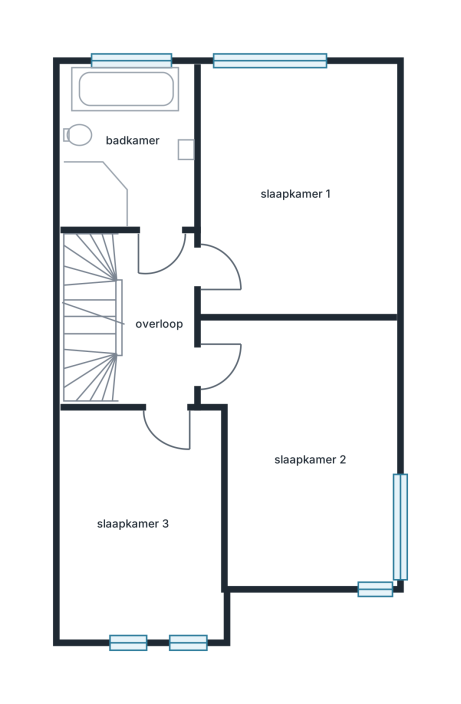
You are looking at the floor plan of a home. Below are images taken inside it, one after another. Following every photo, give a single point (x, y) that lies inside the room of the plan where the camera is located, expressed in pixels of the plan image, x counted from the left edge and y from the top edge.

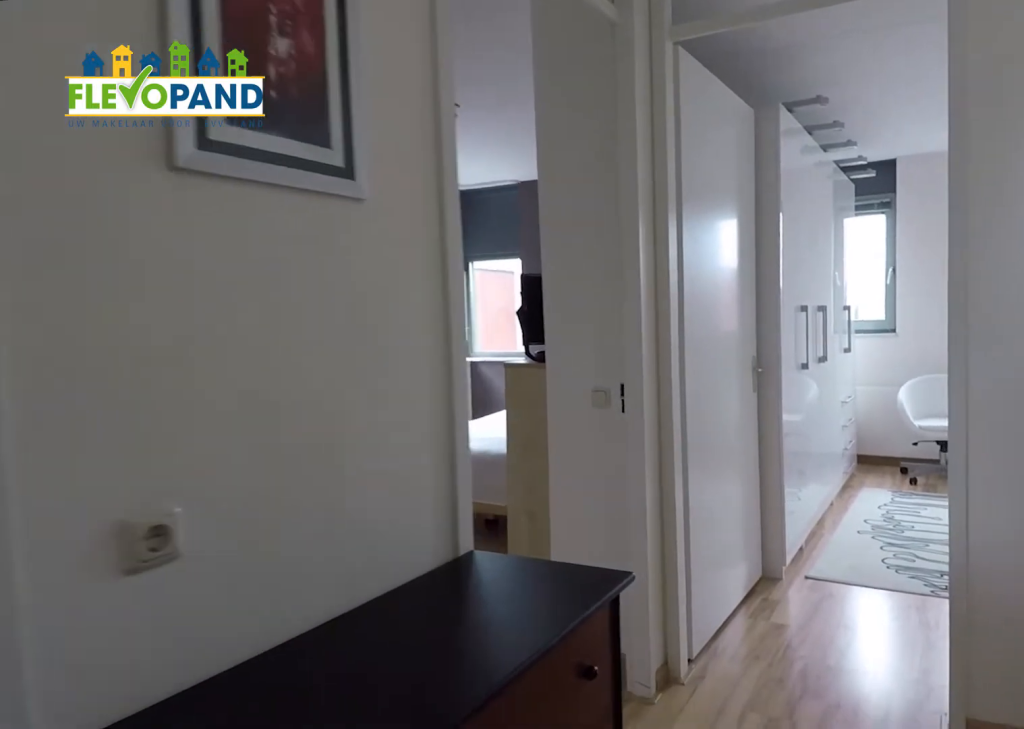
(156, 293)
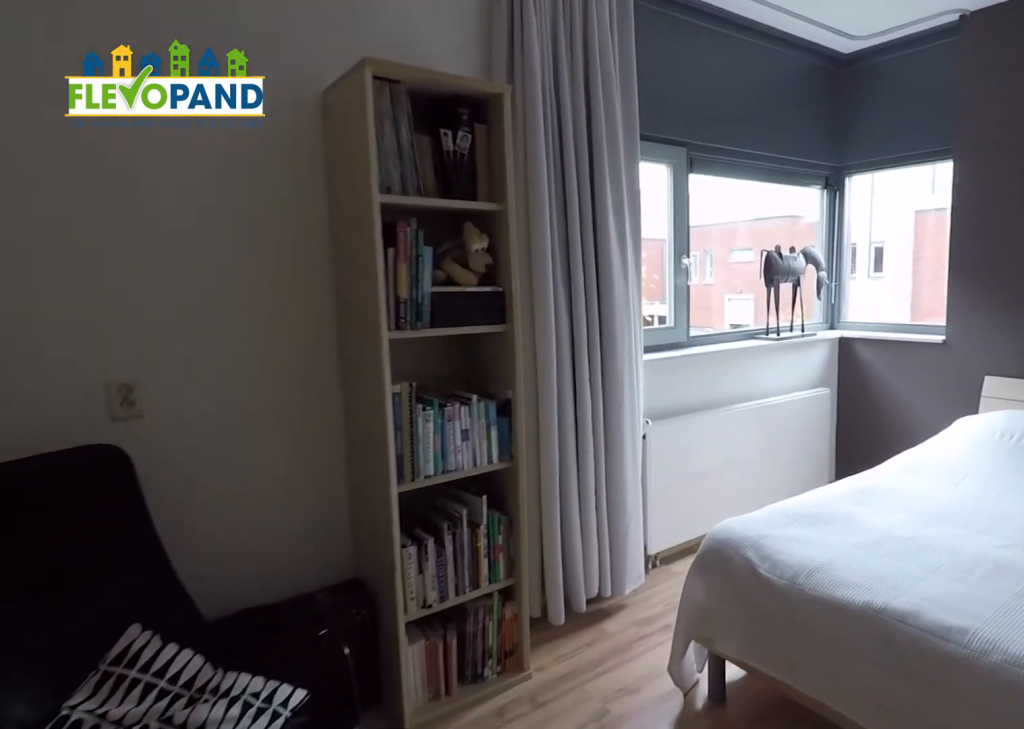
(310, 450)
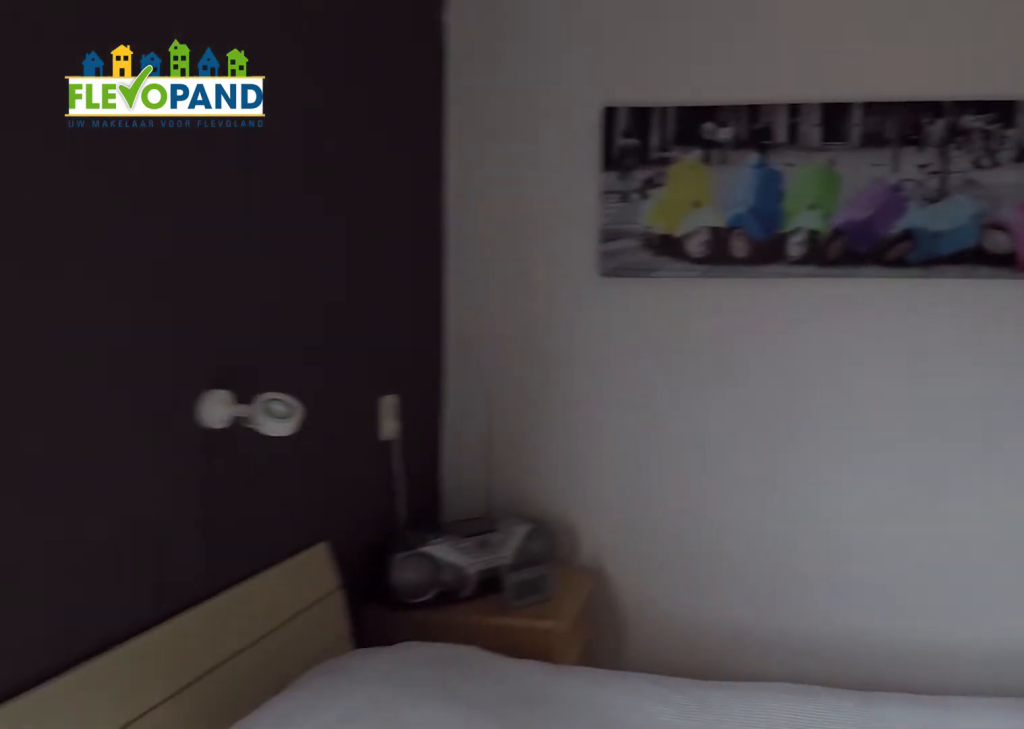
(310, 450)
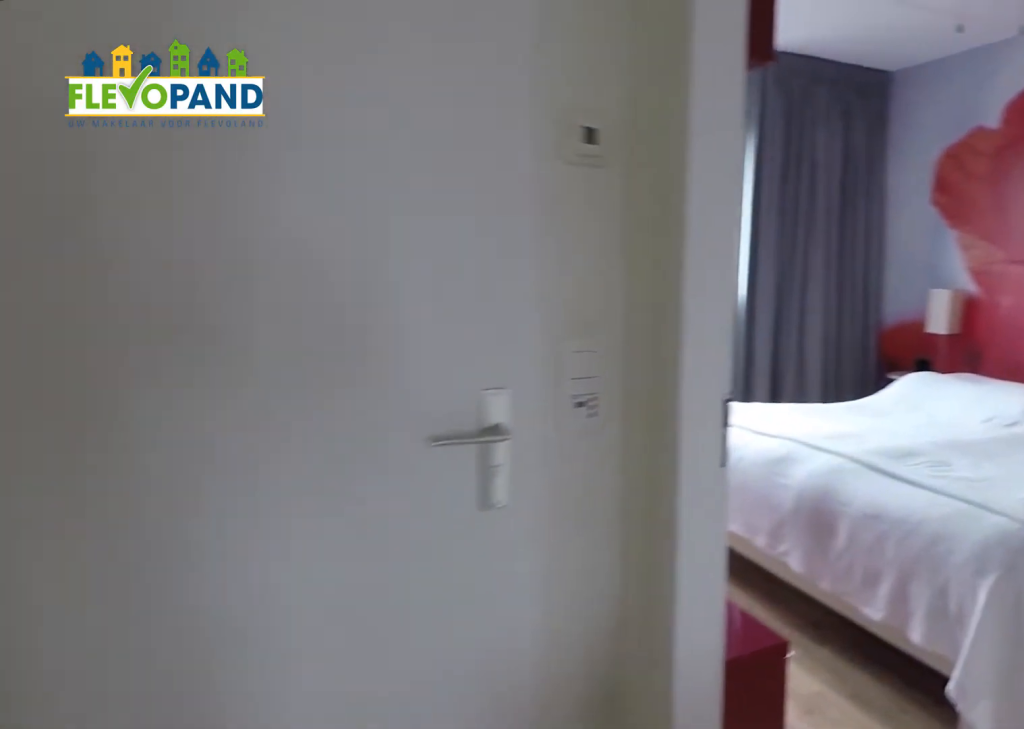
(157, 301)
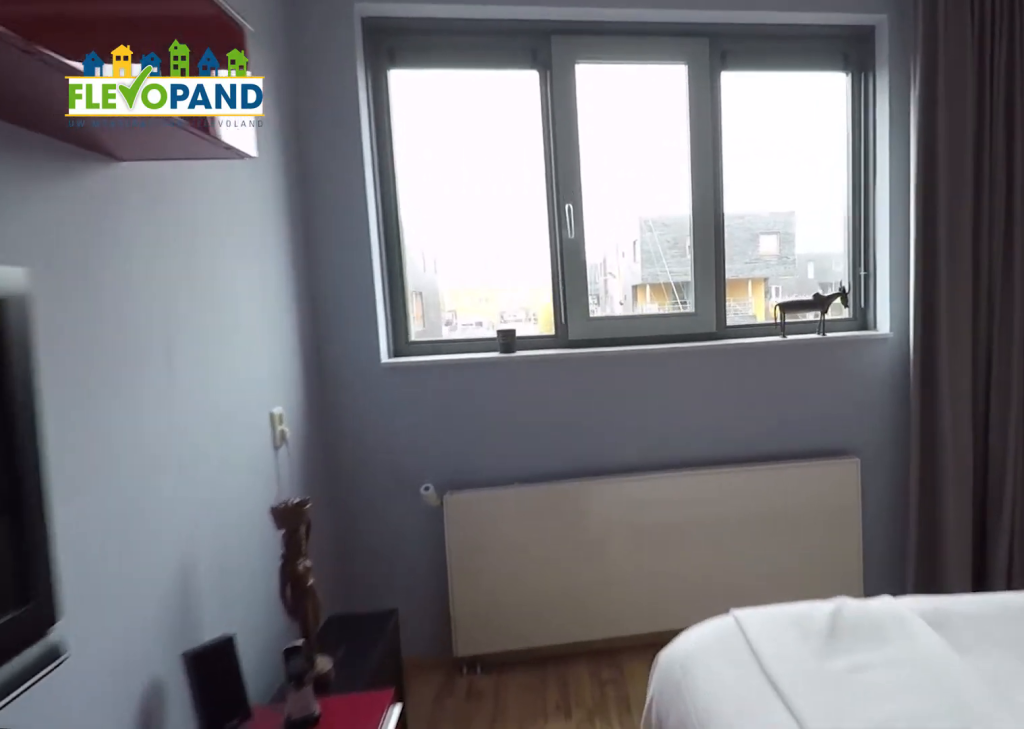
(302, 189)
